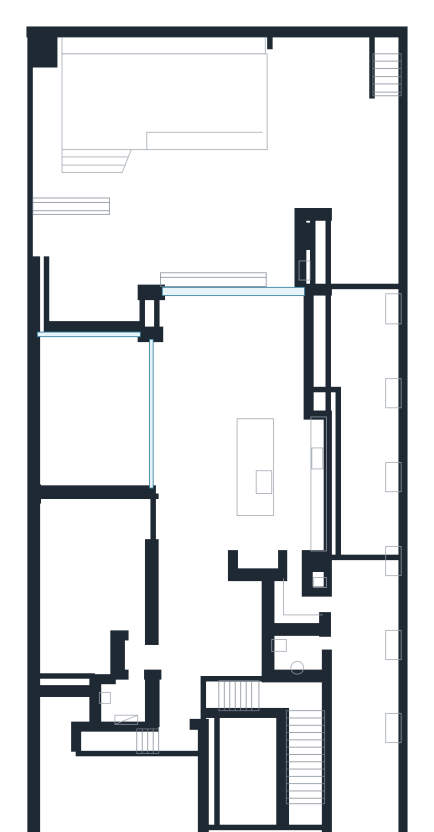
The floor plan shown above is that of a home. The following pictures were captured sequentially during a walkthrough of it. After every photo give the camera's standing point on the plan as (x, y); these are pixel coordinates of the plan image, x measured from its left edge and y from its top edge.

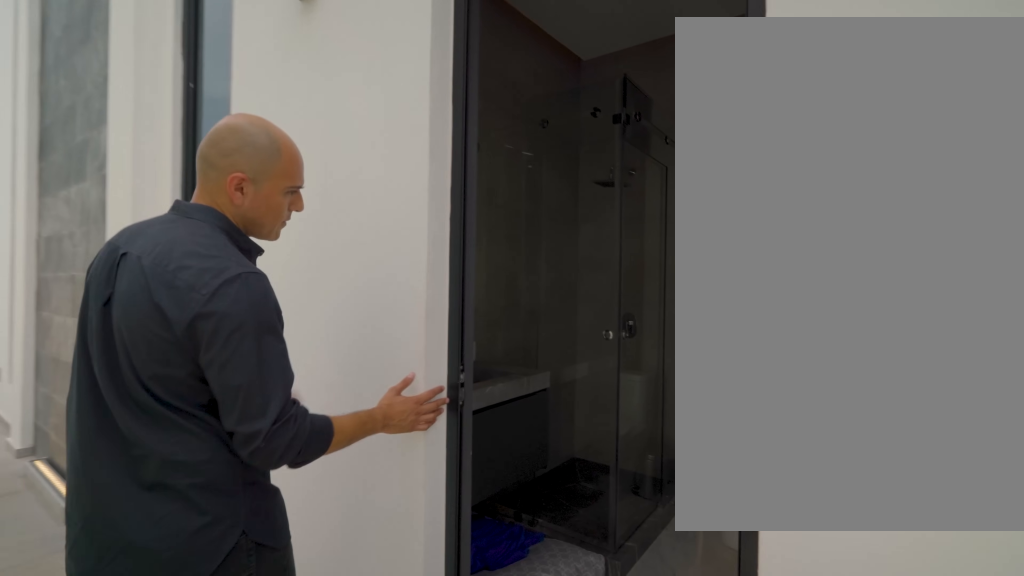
(329, 643)
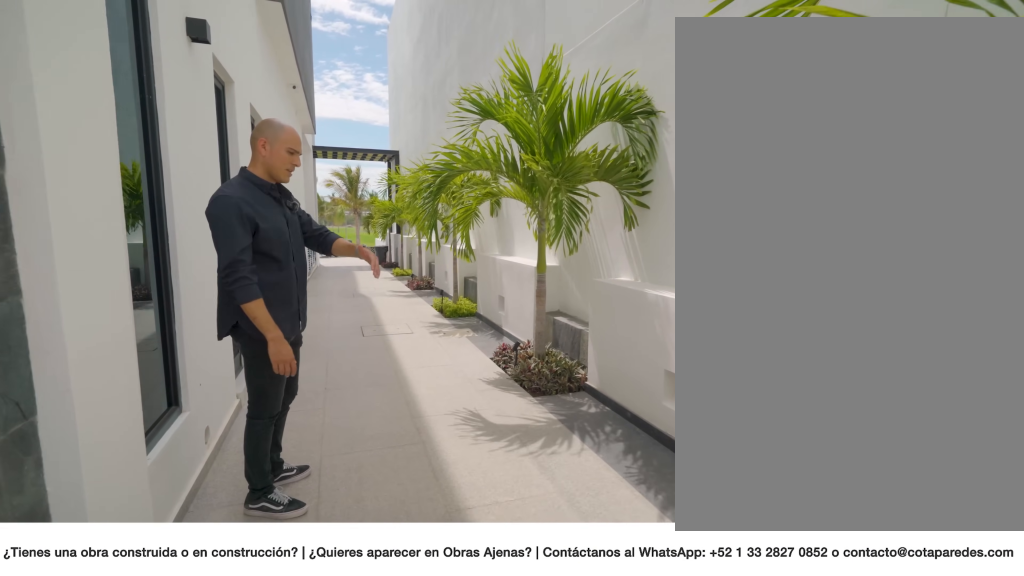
(359, 762)
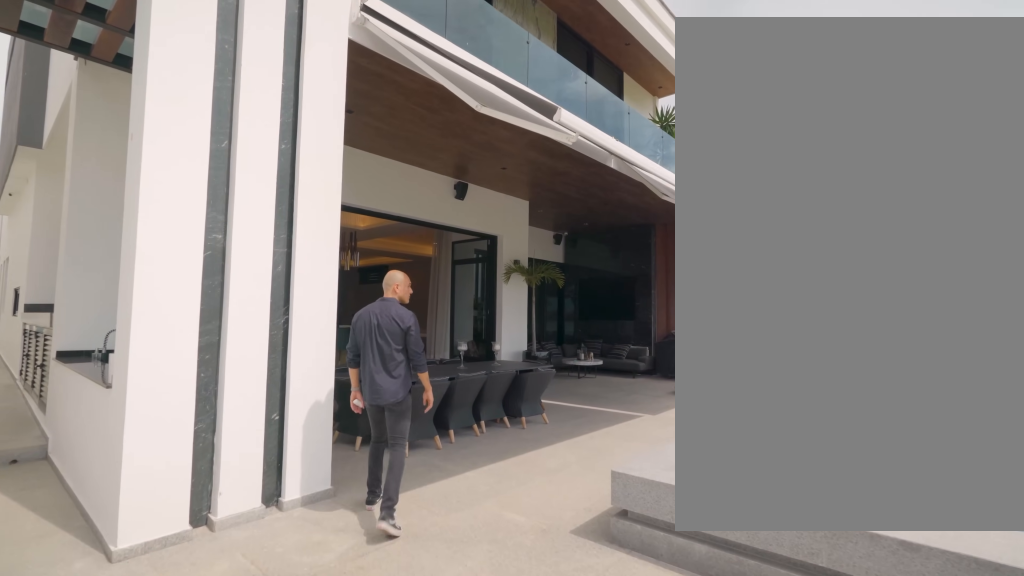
(302, 141)
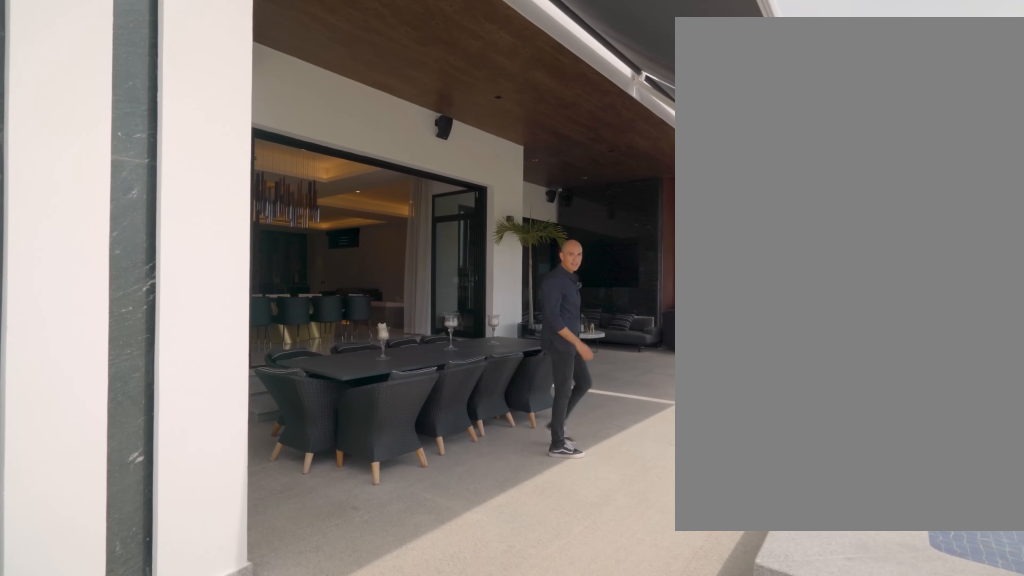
(302, 141)
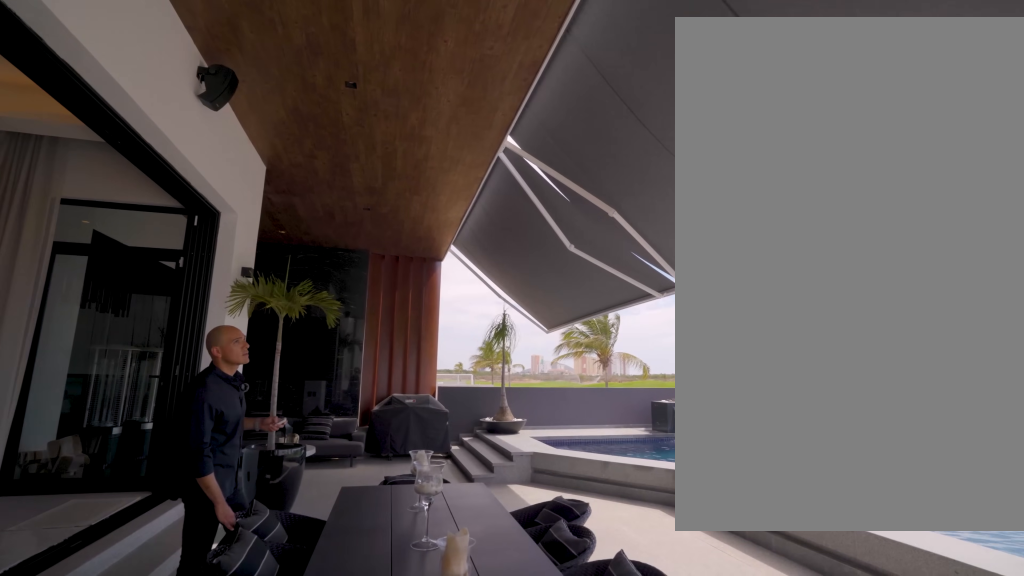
(290, 212)
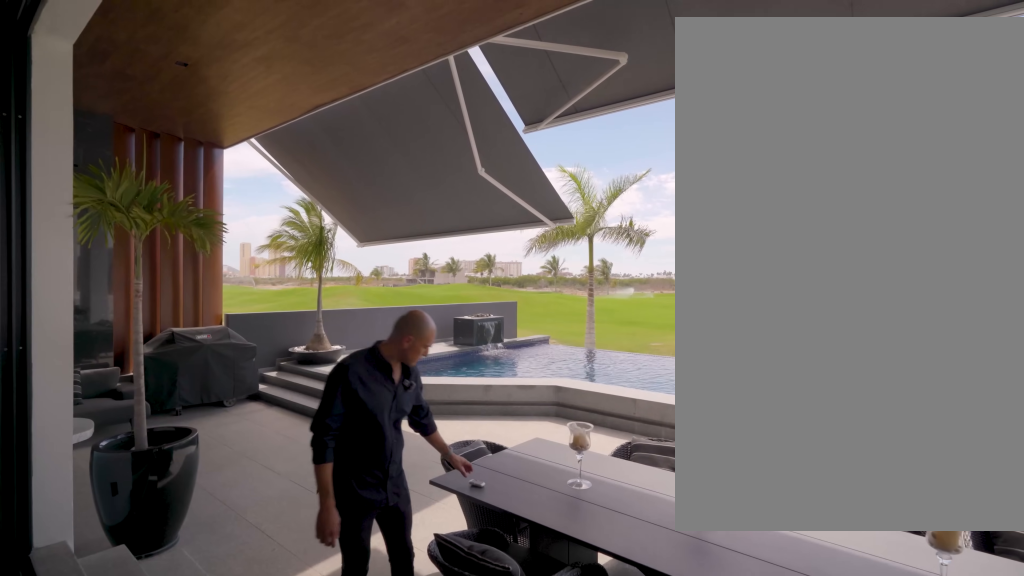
(217, 290)
